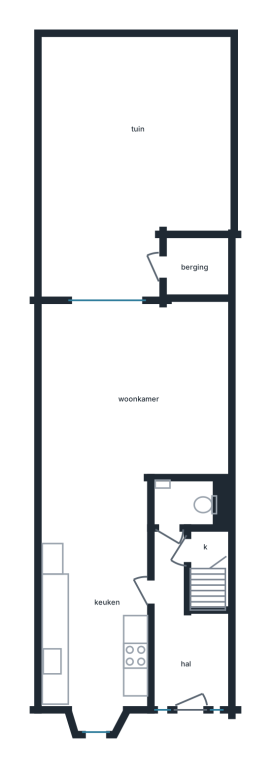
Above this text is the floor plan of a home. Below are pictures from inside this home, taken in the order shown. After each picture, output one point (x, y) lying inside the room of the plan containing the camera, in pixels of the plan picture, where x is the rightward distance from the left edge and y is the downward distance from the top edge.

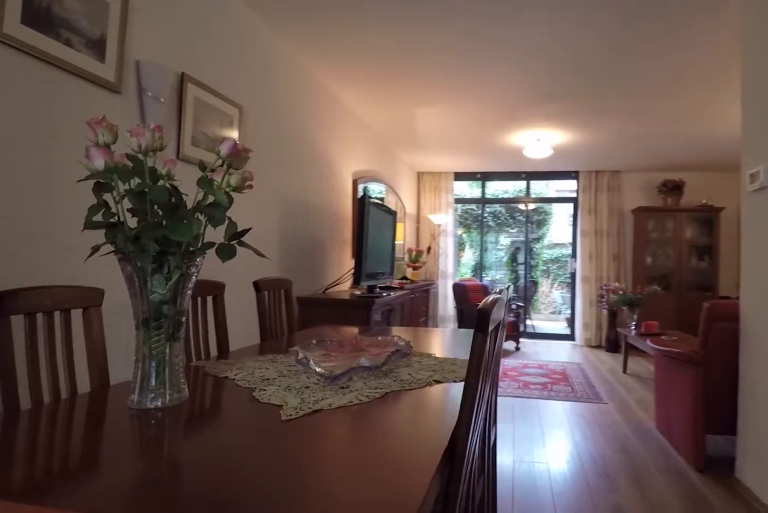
(101, 698)
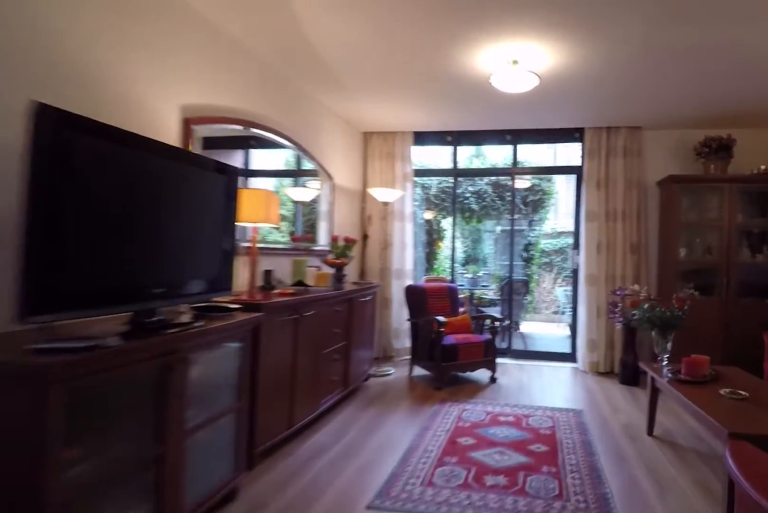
(187, 390)
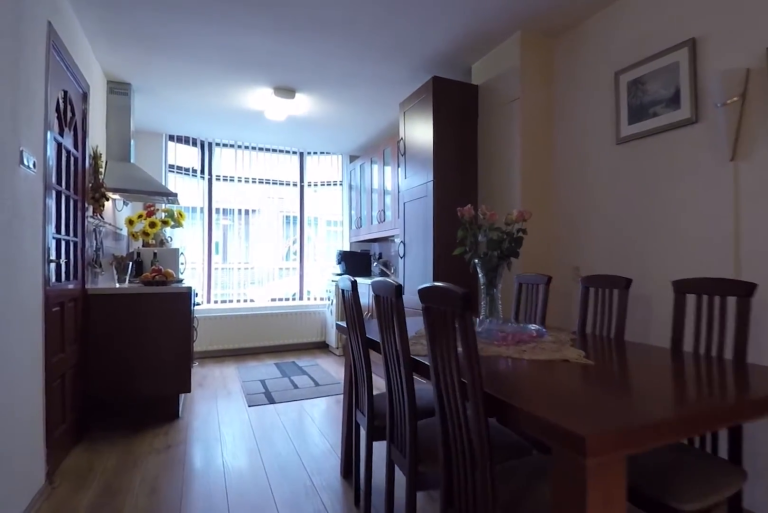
(187, 390)
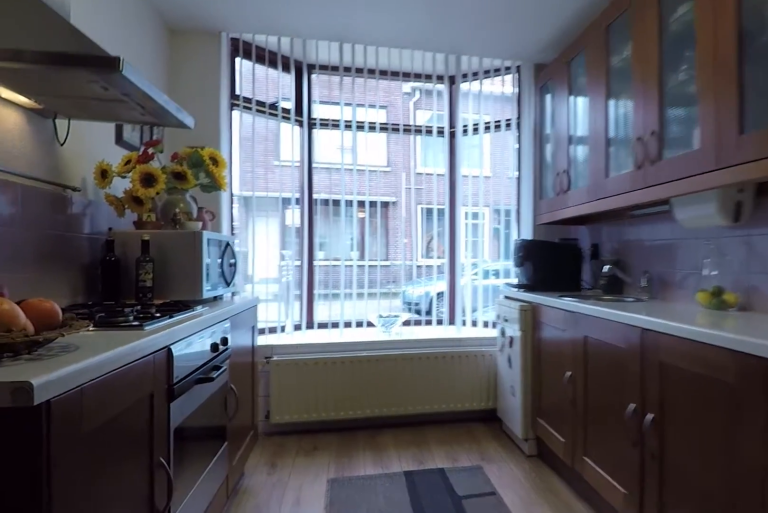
(101, 698)
